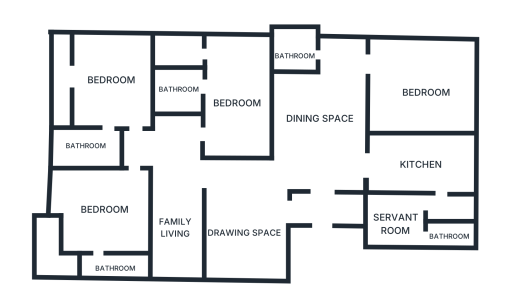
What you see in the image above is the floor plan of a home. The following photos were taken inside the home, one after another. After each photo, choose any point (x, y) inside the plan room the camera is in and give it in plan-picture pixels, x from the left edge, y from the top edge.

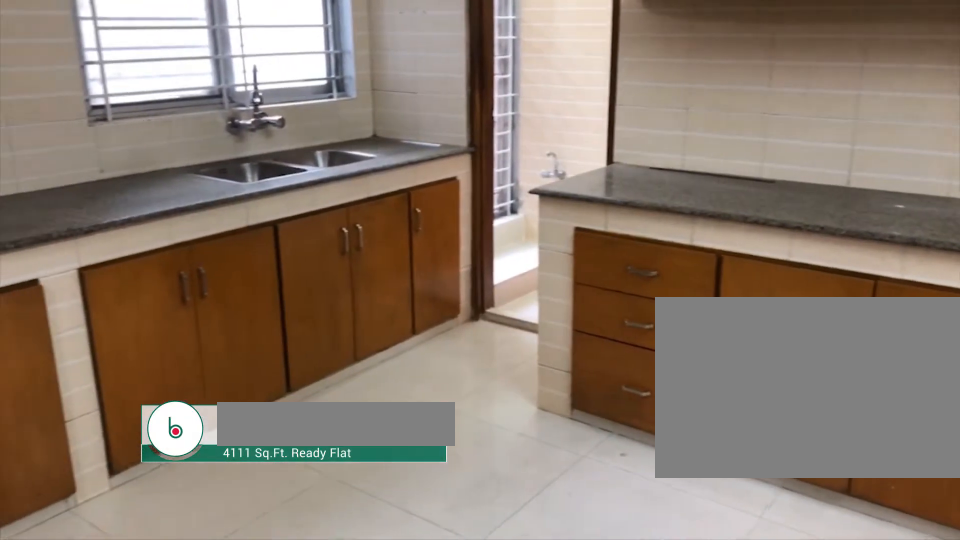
(414, 162)
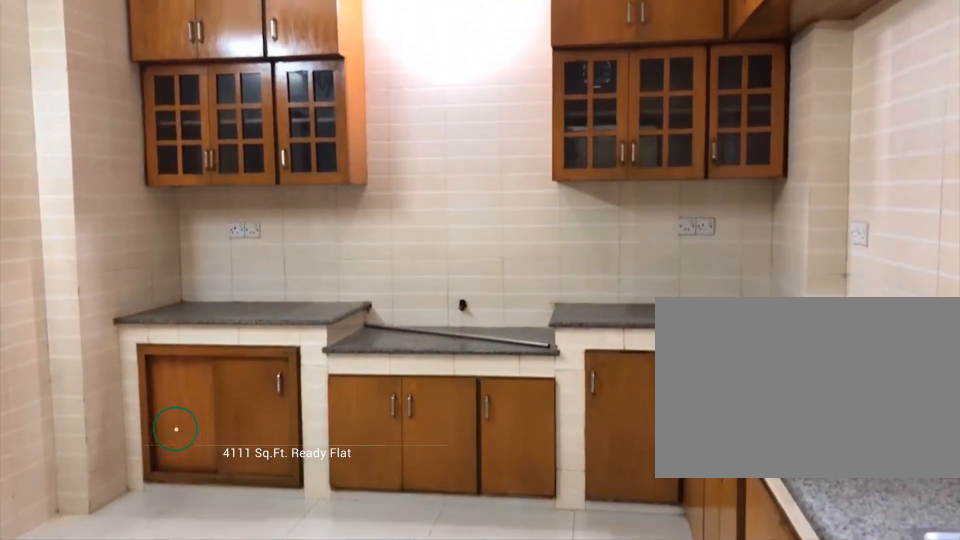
(414, 162)
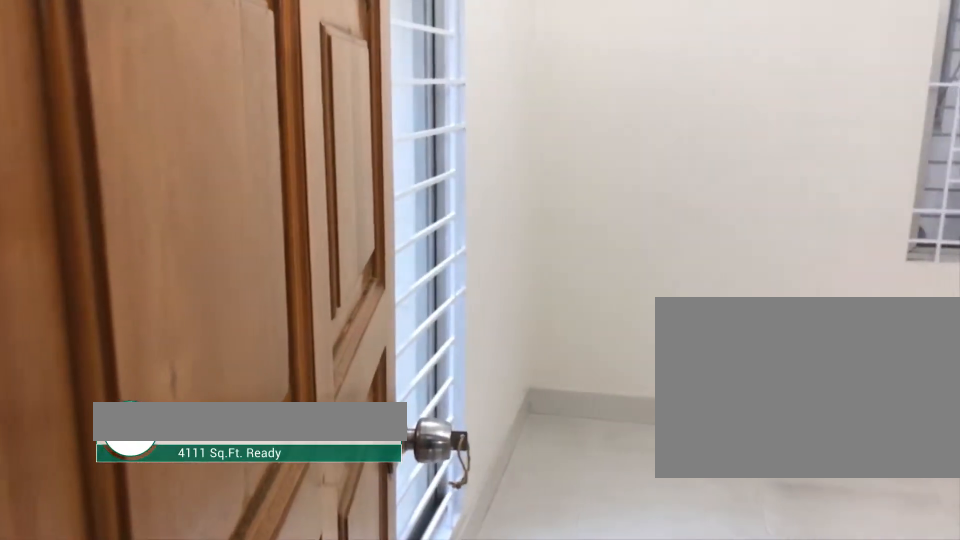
(389, 61)
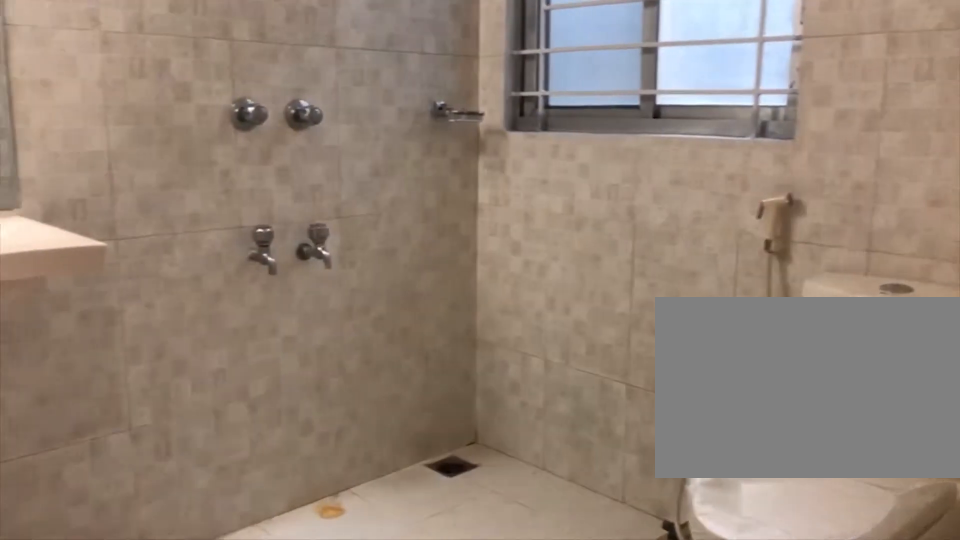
(300, 48)
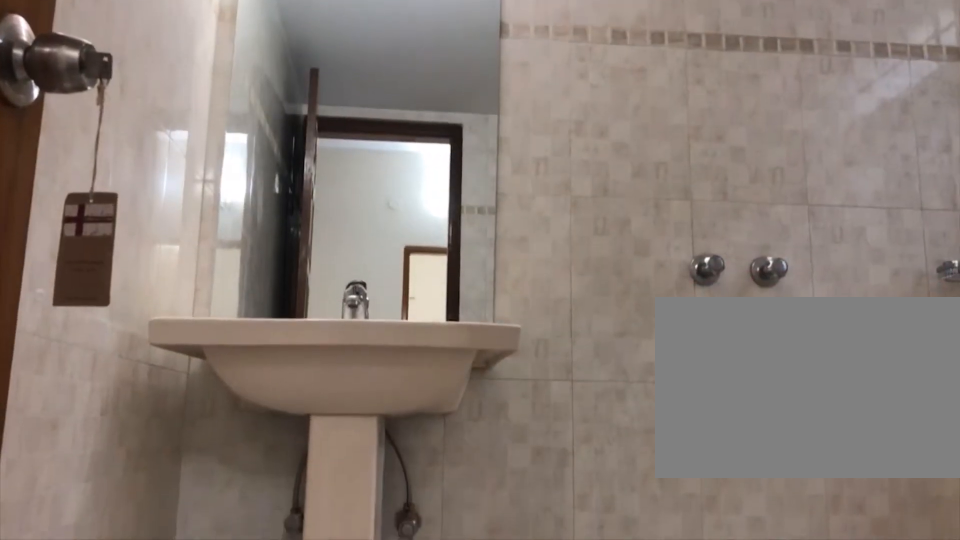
(296, 55)
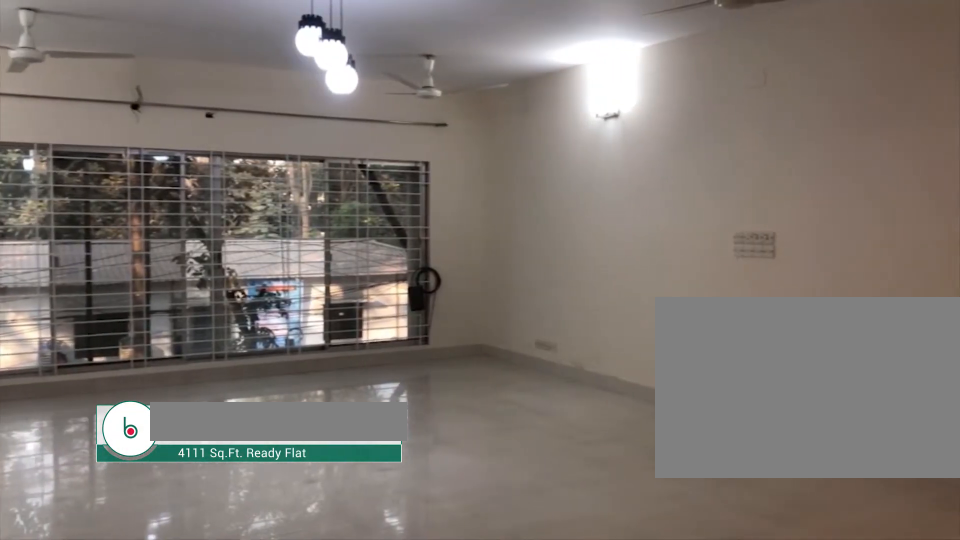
(265, 223)
